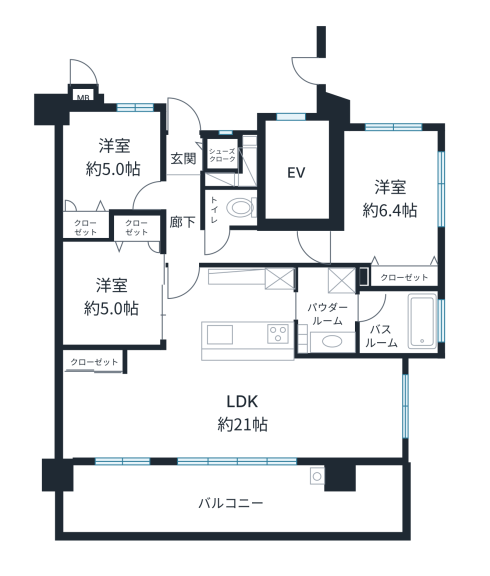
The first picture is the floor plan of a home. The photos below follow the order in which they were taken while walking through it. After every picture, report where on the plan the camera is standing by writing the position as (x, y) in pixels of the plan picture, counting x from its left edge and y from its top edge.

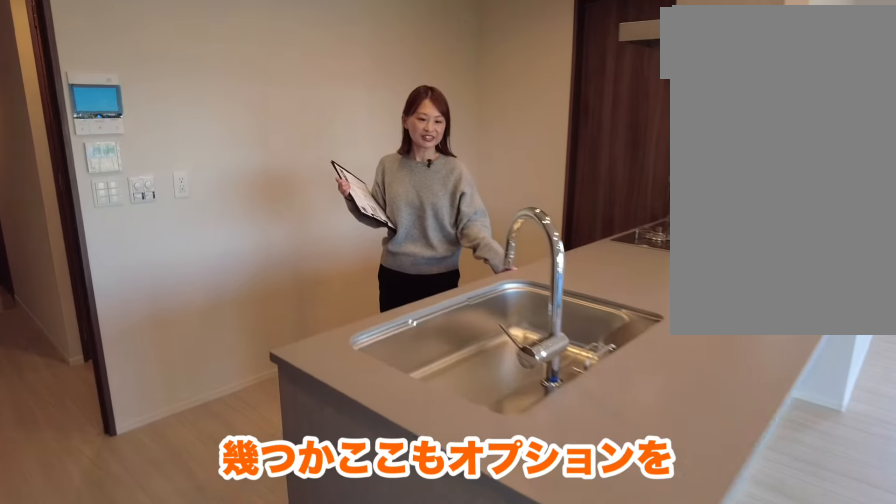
(230, 315)
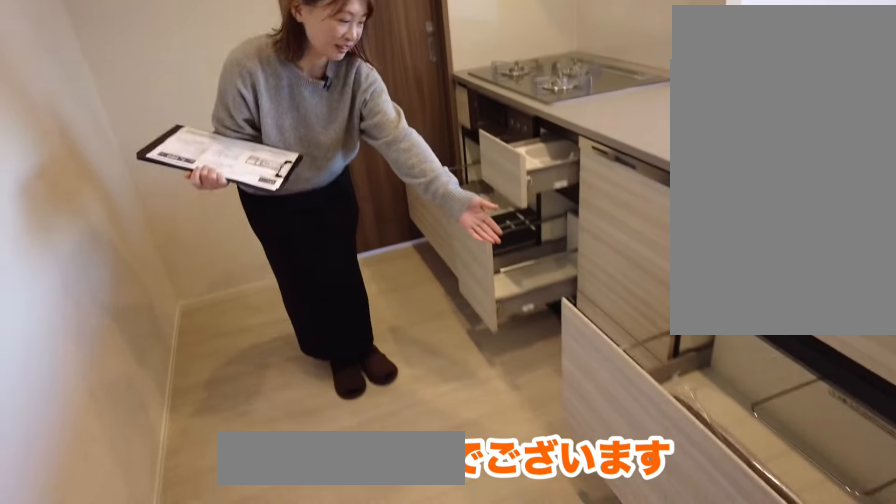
(230, 315)
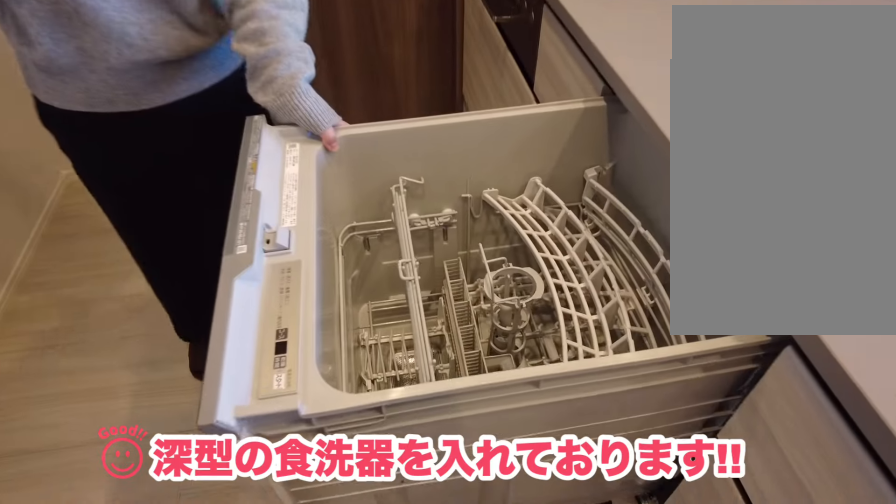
(230, 315)
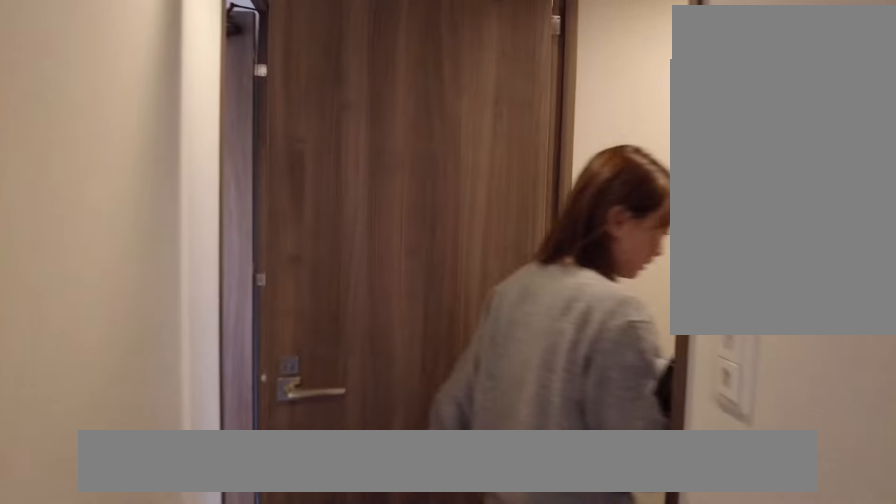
(219, 228)
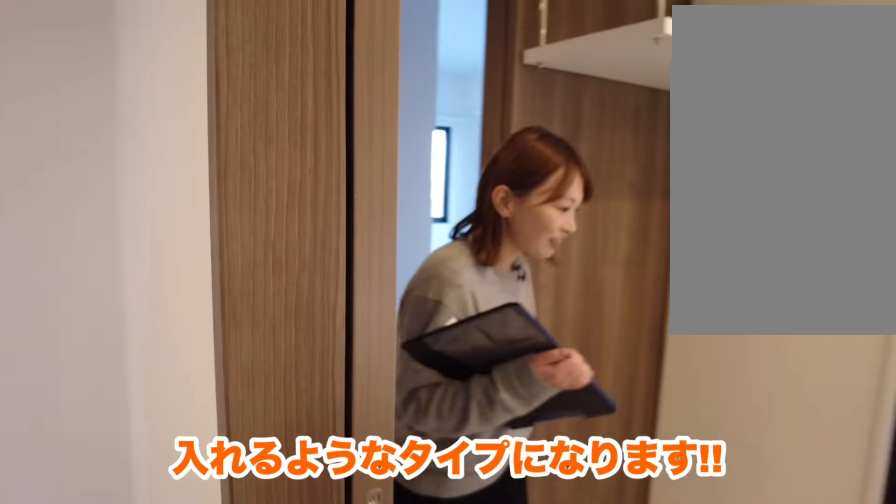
(328, 315)
